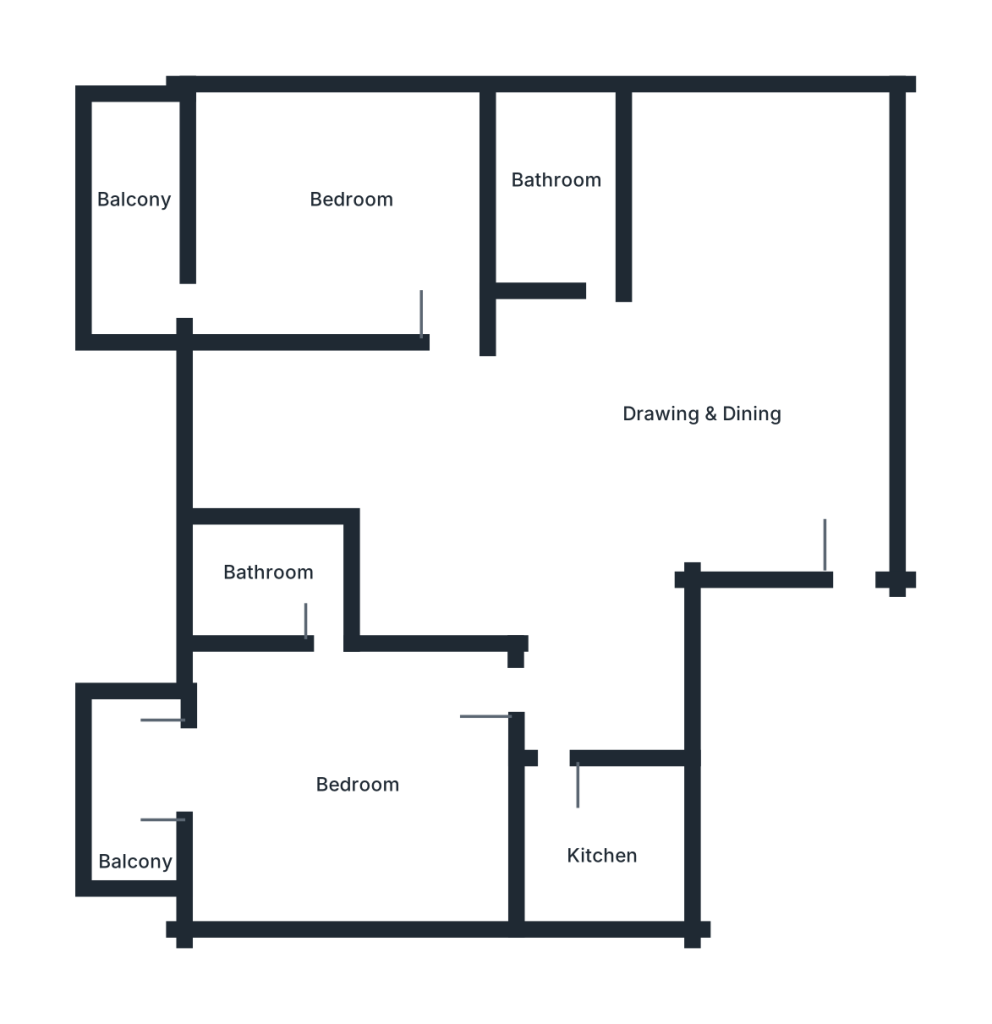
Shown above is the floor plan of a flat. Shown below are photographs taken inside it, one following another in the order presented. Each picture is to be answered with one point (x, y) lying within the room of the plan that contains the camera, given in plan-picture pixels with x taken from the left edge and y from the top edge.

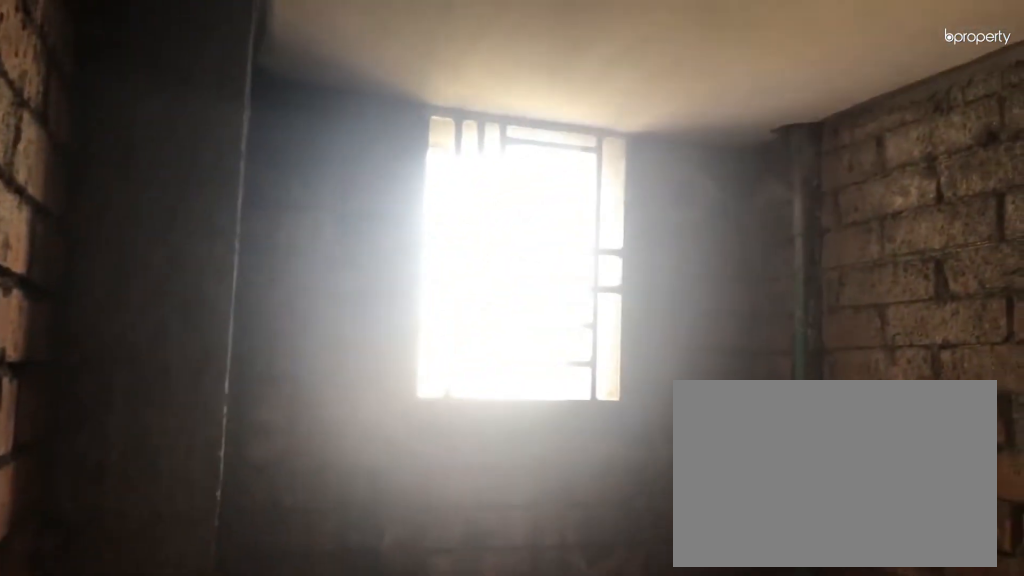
(263, 583)
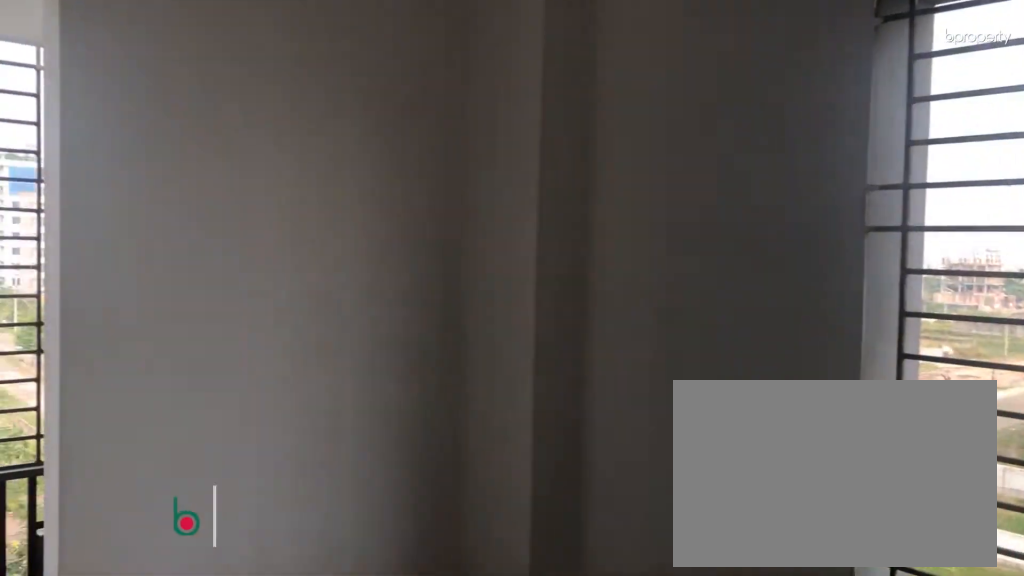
(326, 207)
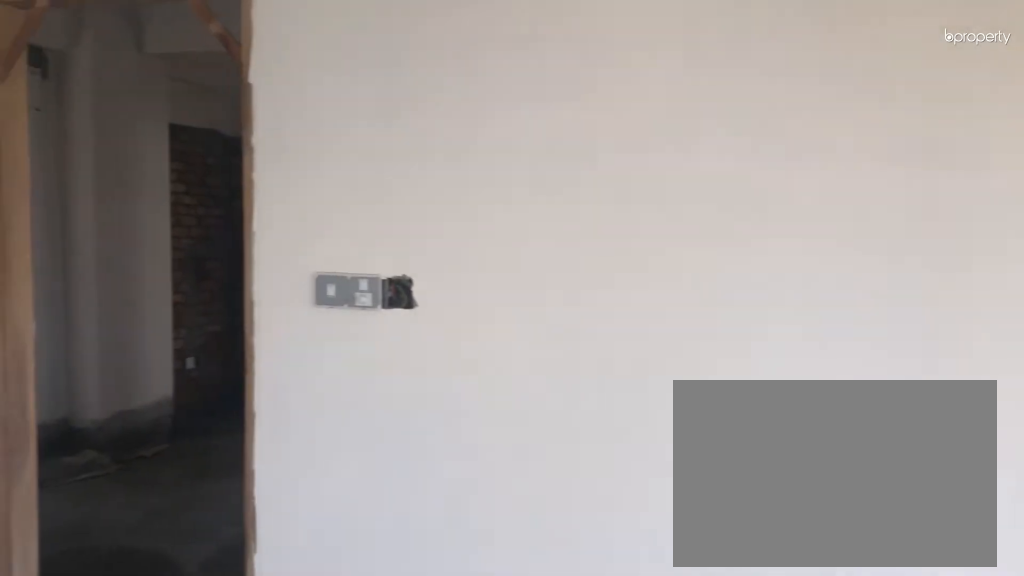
(327, 206)
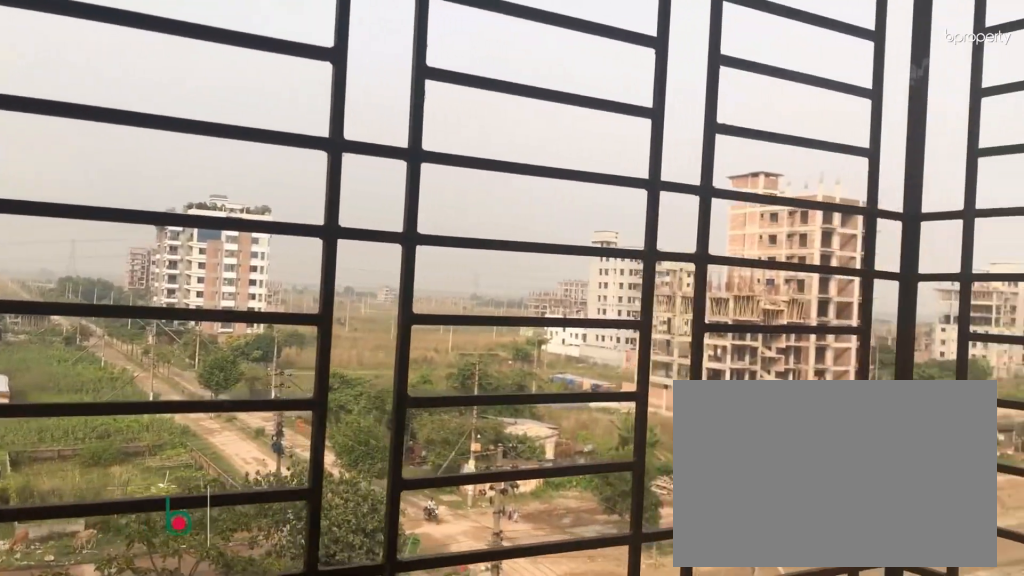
(130, 210)
